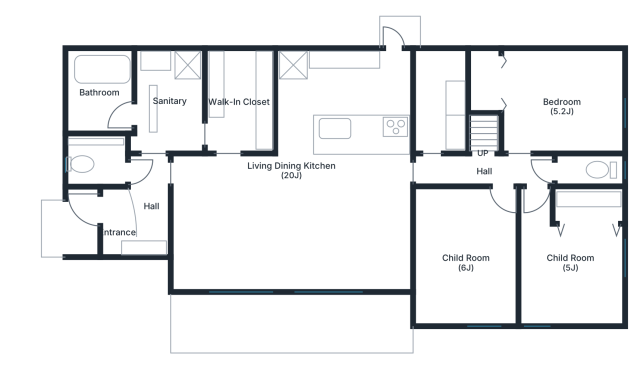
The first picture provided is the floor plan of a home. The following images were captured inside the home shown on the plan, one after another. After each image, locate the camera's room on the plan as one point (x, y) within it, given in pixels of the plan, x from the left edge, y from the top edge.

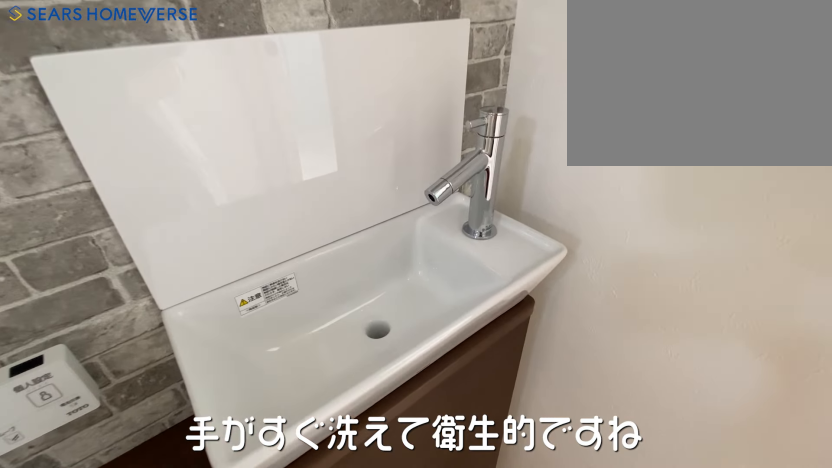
(103, 164)
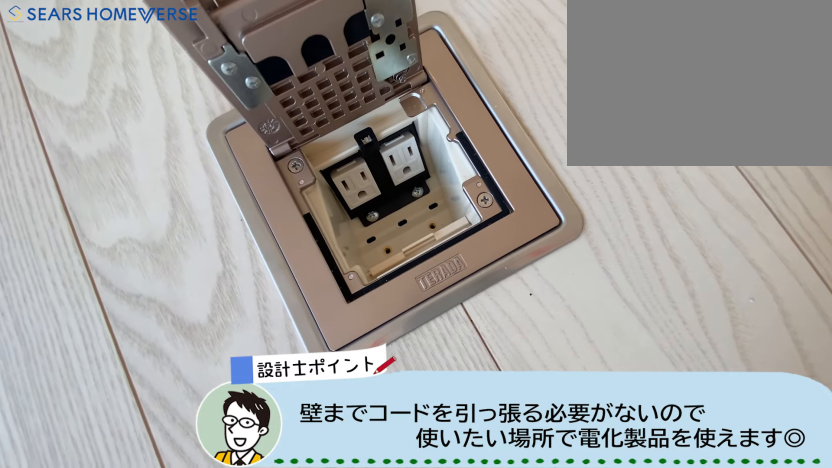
(293, 221)
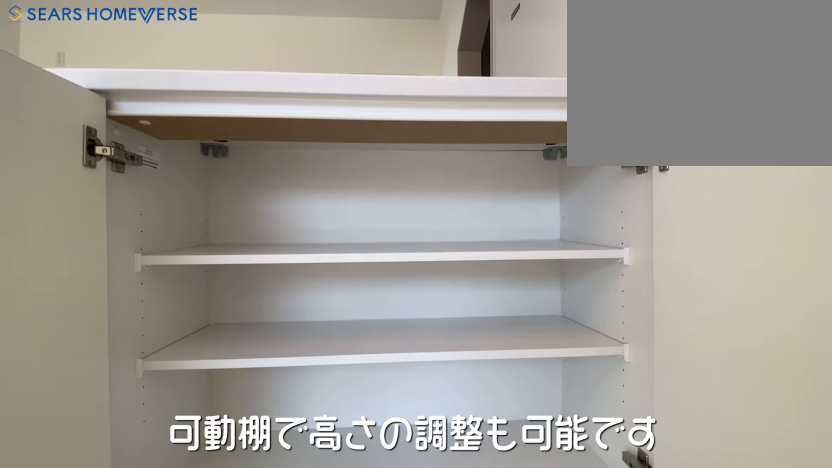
(352, 94)
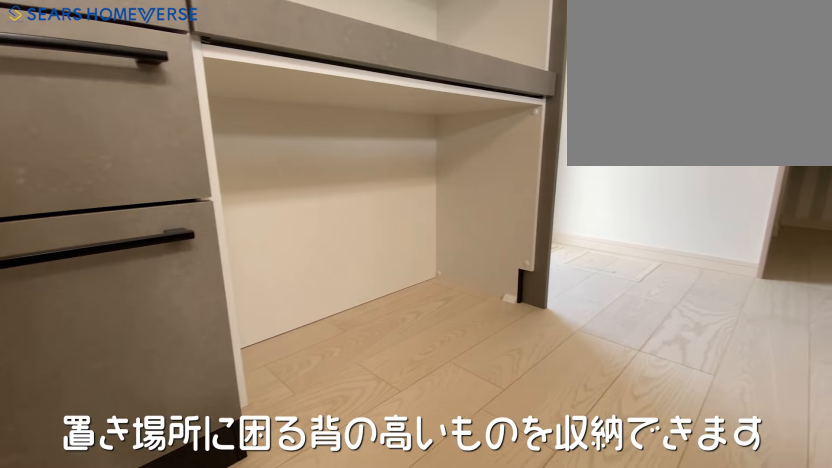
(352, 94)
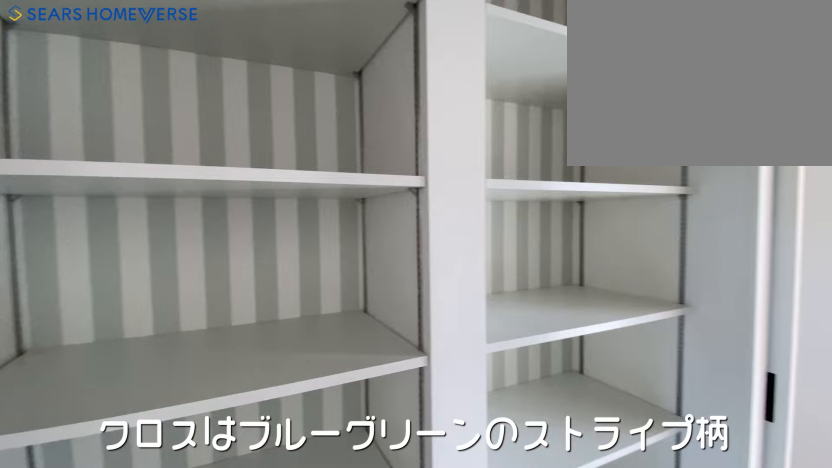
(439, 100)
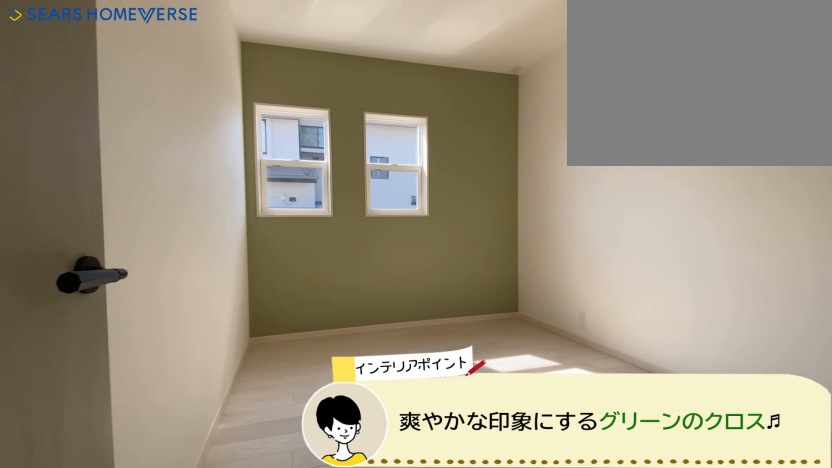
(465, 256)
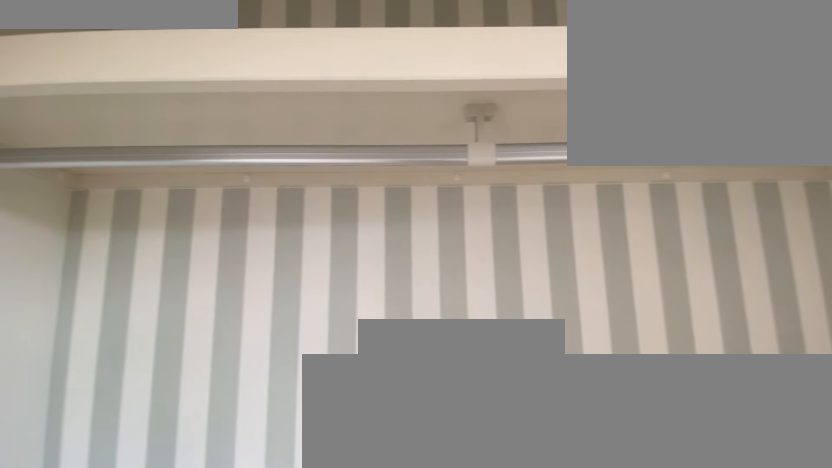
(579, 256)
